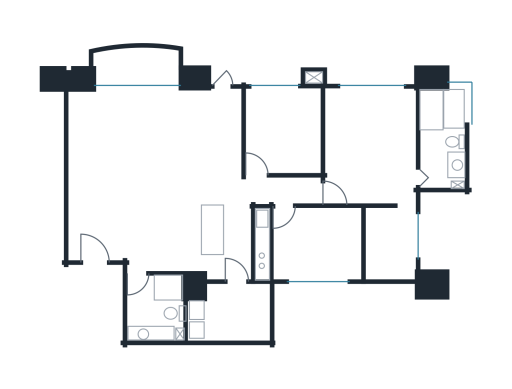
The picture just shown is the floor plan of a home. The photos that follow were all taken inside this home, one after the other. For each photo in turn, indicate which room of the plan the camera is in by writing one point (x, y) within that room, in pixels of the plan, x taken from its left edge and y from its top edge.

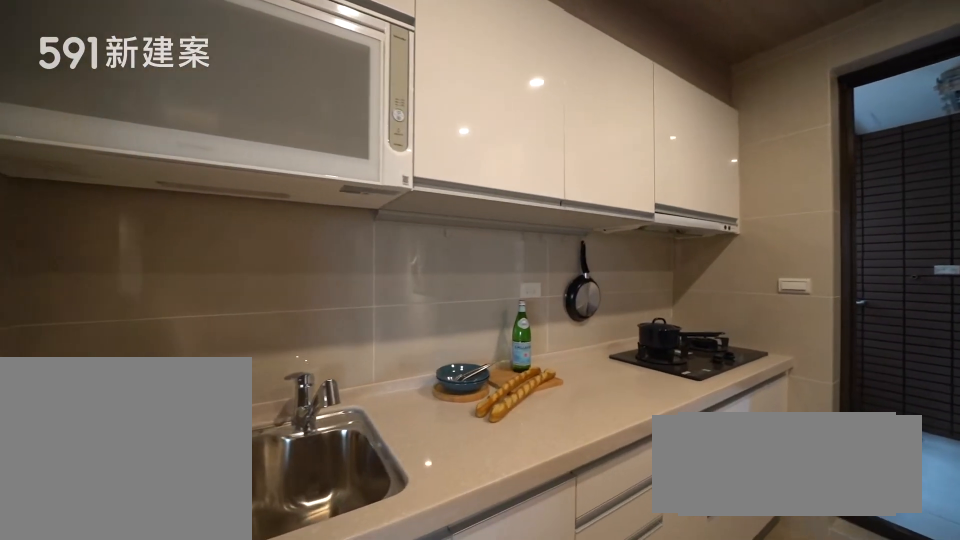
(236, 245)
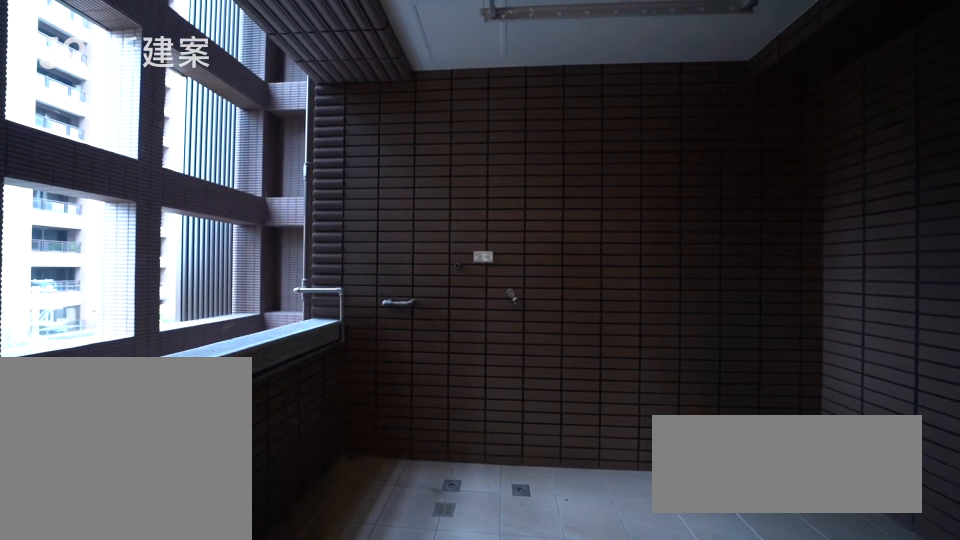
(238, 314)
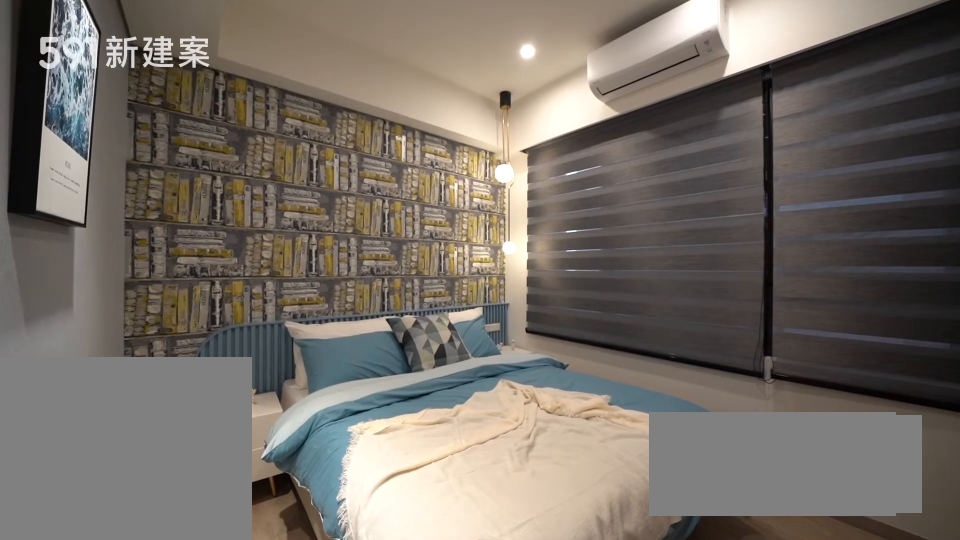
(319, 245)
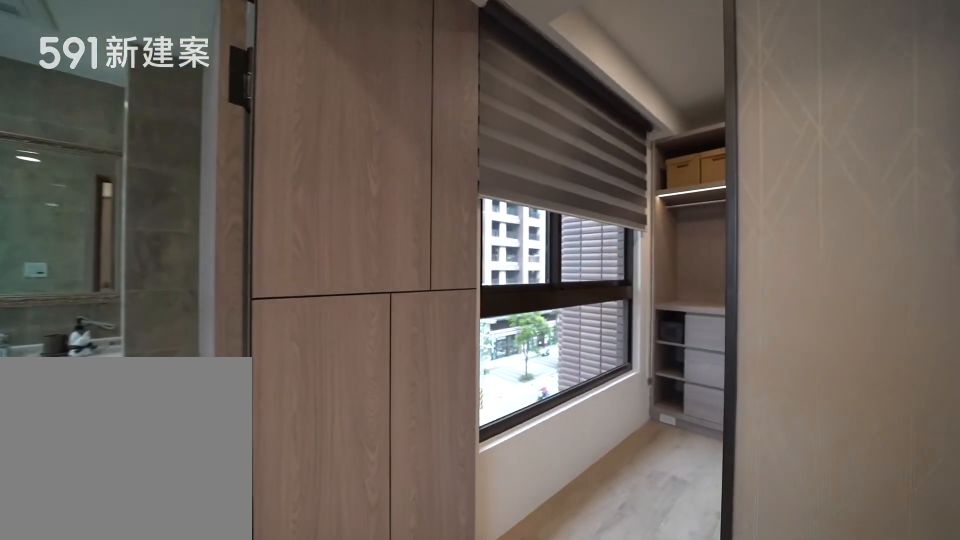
(376, 169)
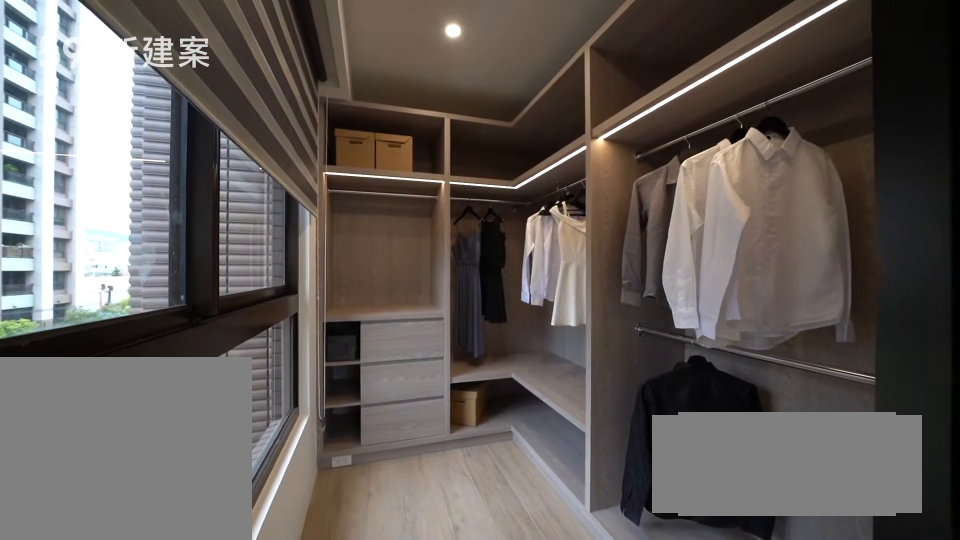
(376, 169)
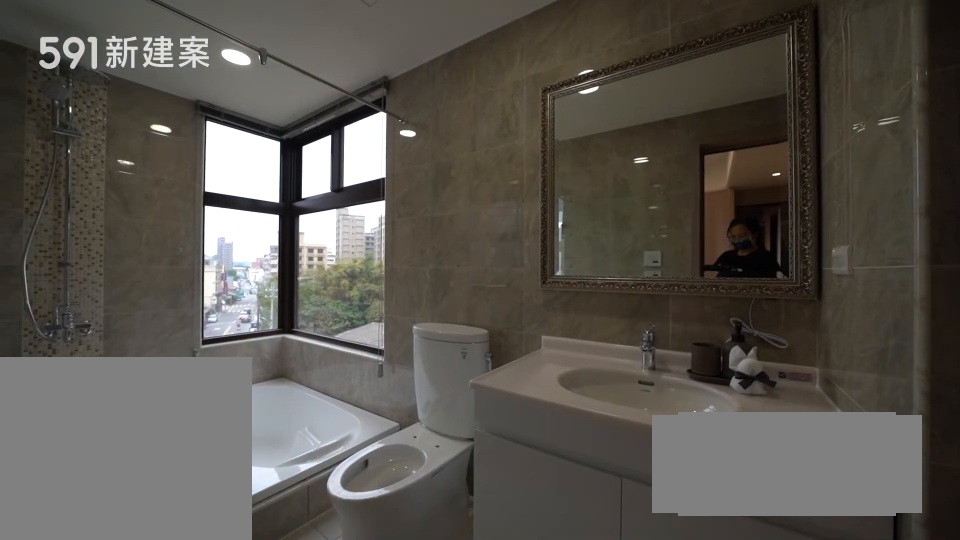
(443, 132)
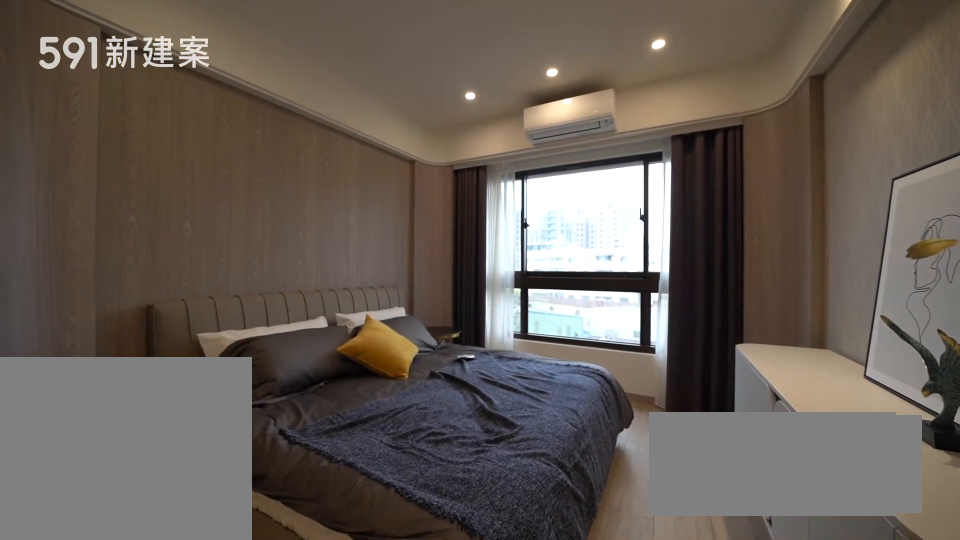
(377, 170)
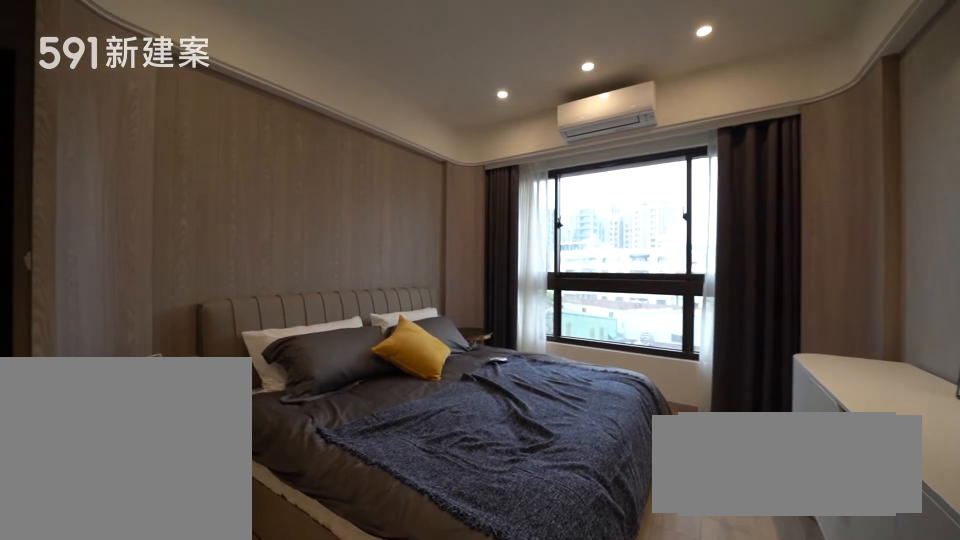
(377, 170)
